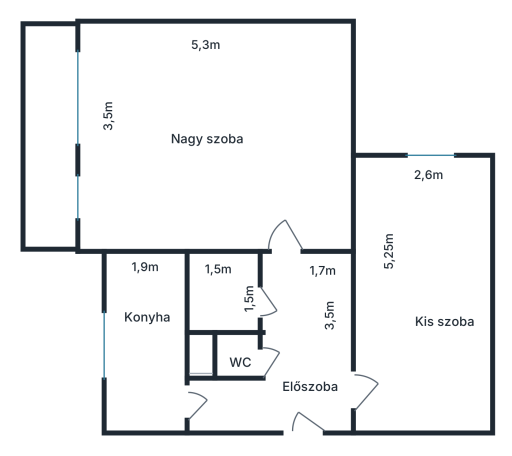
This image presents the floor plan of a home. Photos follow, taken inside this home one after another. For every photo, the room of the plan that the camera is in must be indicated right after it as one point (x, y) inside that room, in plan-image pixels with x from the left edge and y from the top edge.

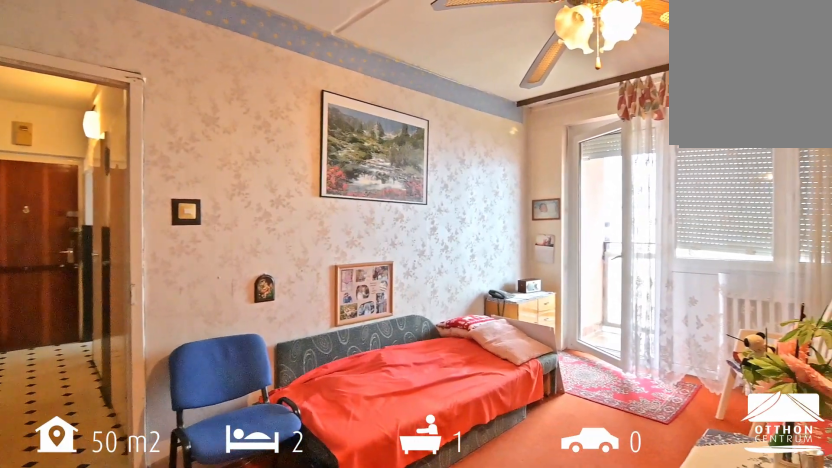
(216, 140)
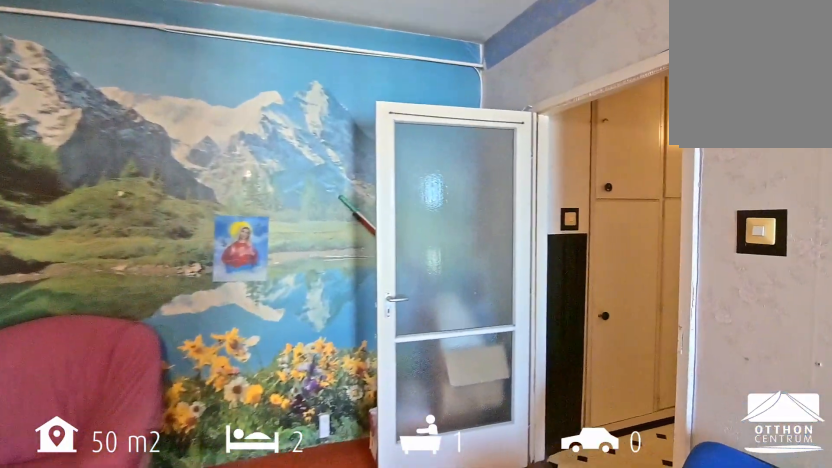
(216, 140)
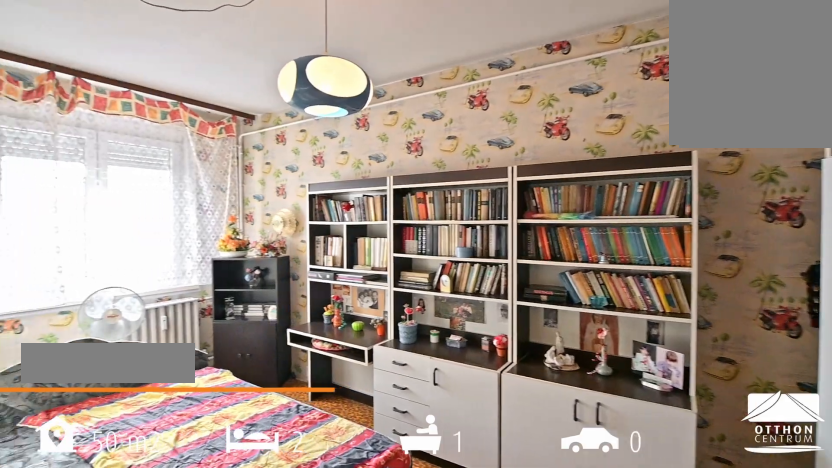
(437, 327)
